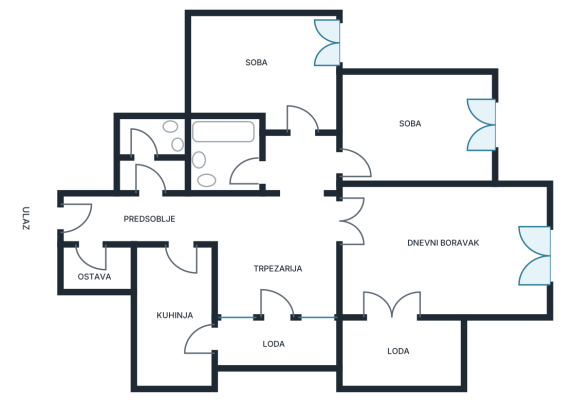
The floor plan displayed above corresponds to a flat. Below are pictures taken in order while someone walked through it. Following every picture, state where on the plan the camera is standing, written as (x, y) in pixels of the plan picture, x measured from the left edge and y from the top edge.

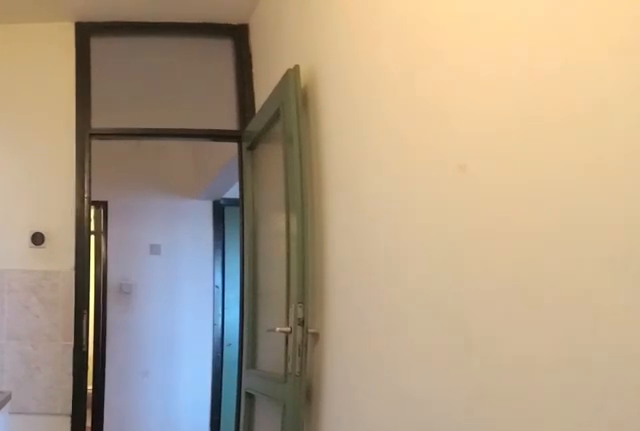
(176, 369)
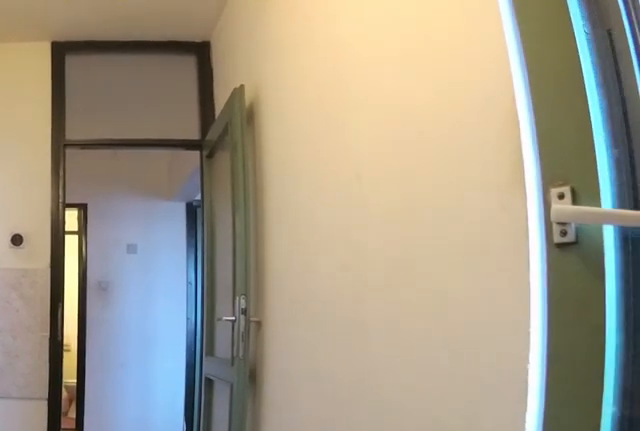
(178, 375)
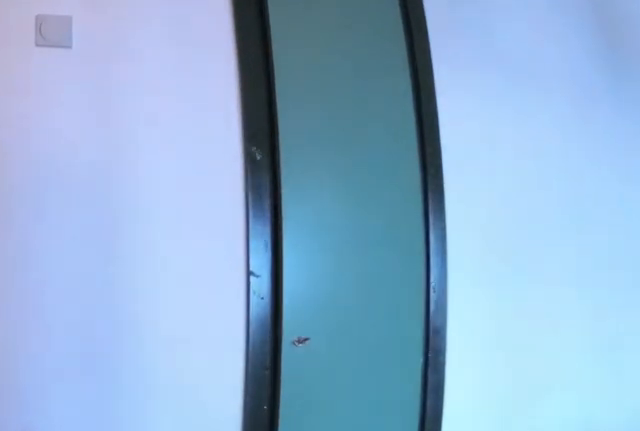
(180, 252)
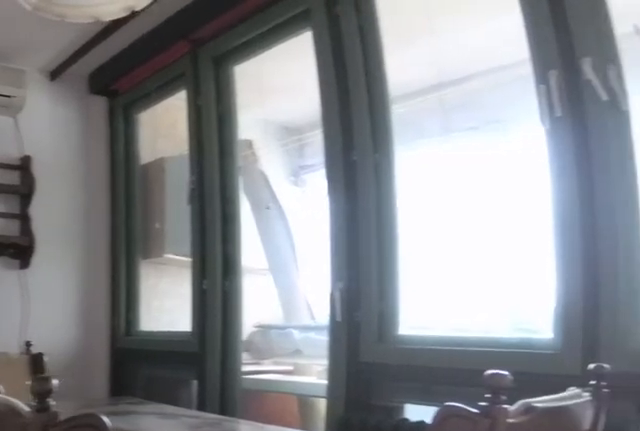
(204, 216)
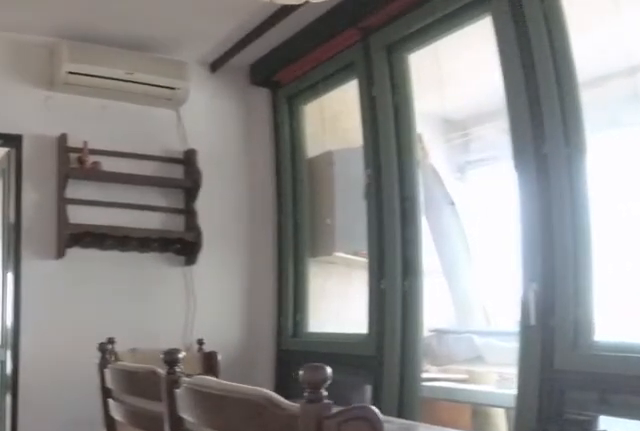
(205, 214)
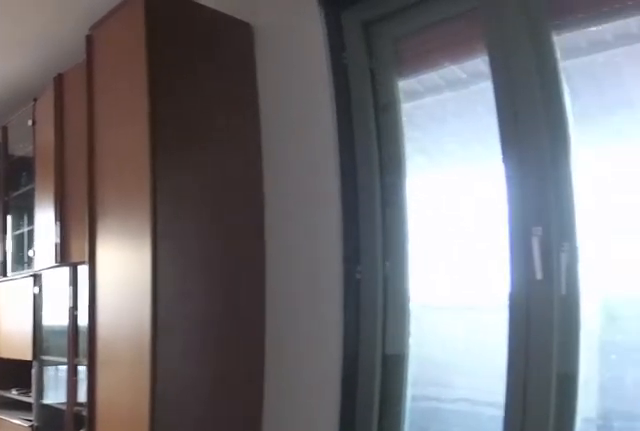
(339, 221)
